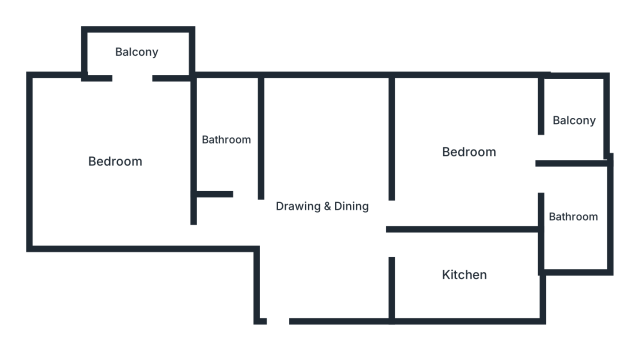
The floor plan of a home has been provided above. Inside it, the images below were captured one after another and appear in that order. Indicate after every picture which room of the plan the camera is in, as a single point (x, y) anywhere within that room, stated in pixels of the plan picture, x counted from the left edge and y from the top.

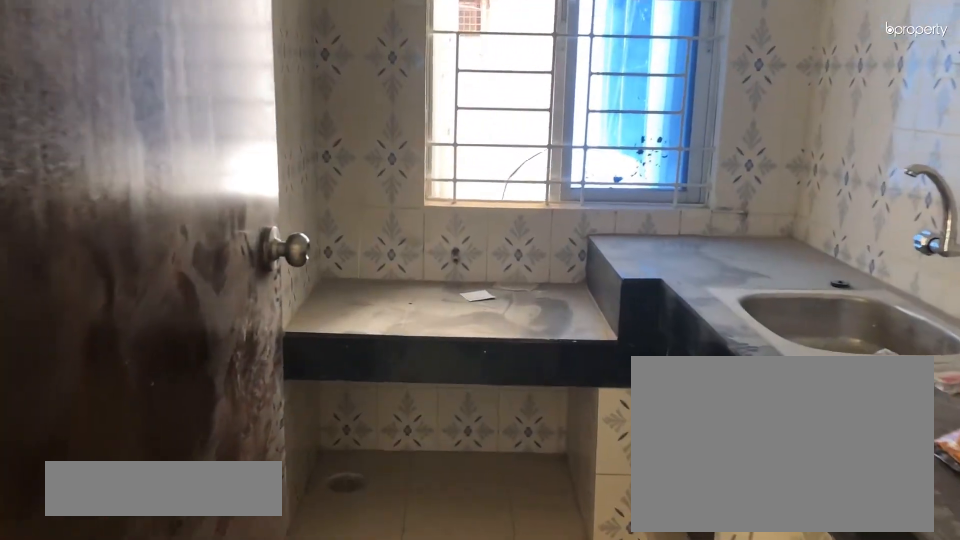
(464, 275)
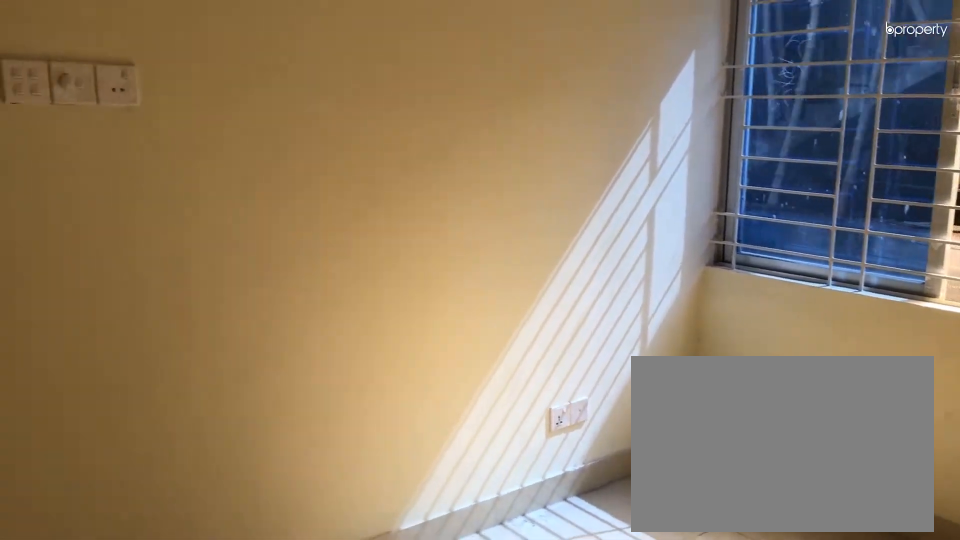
(467, 151)
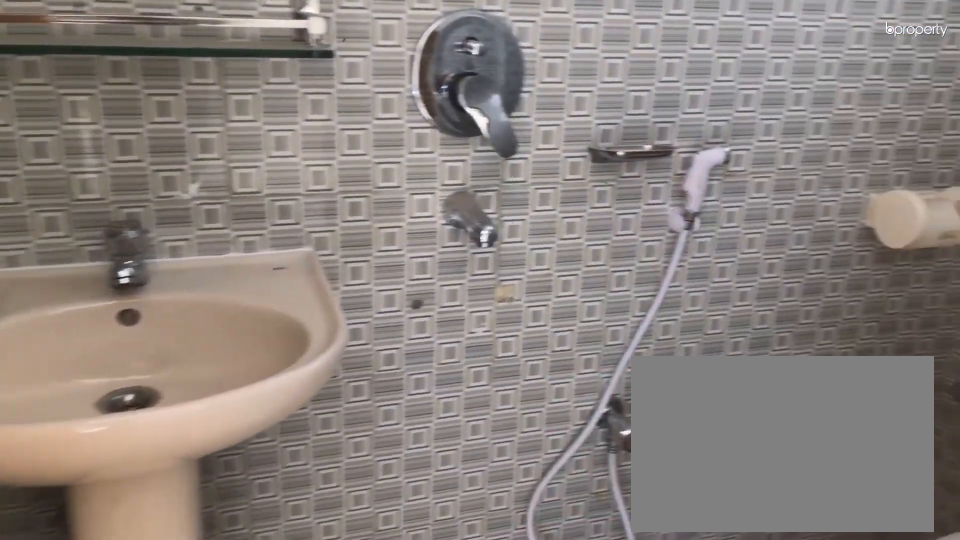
(572, 217)
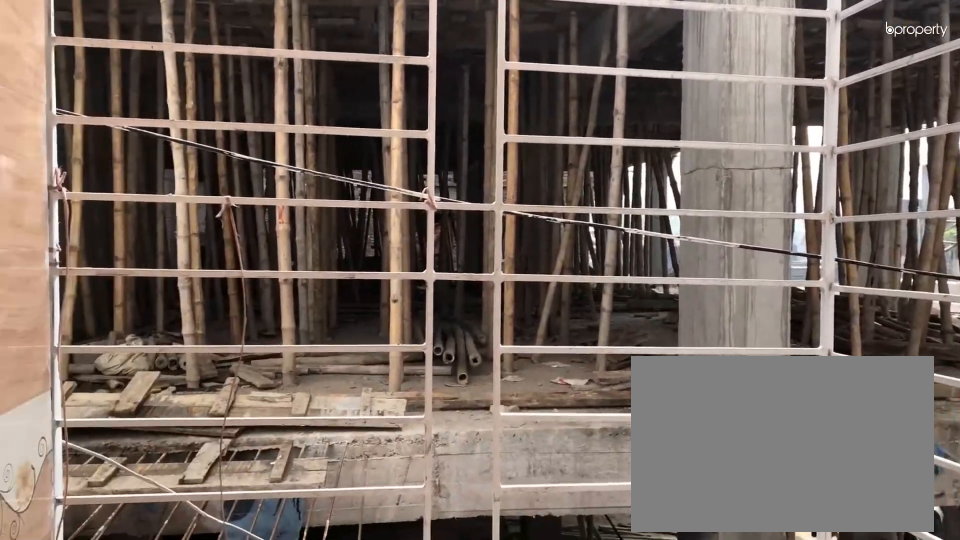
(573, 121)
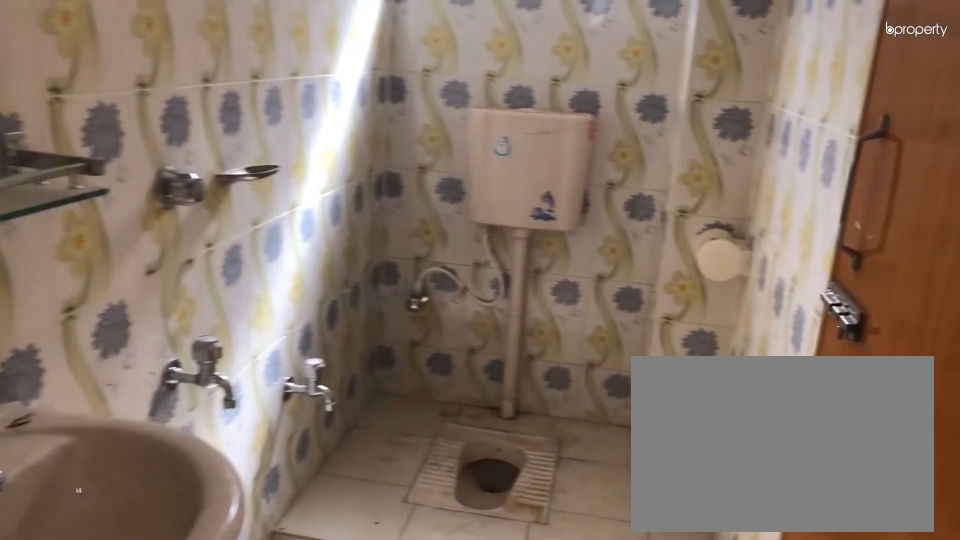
(227, 141)
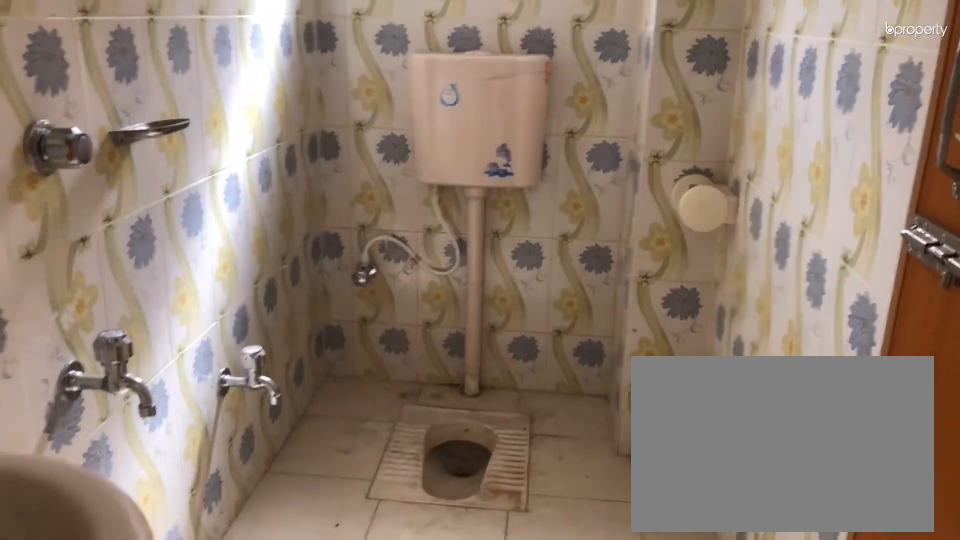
(227, 141)
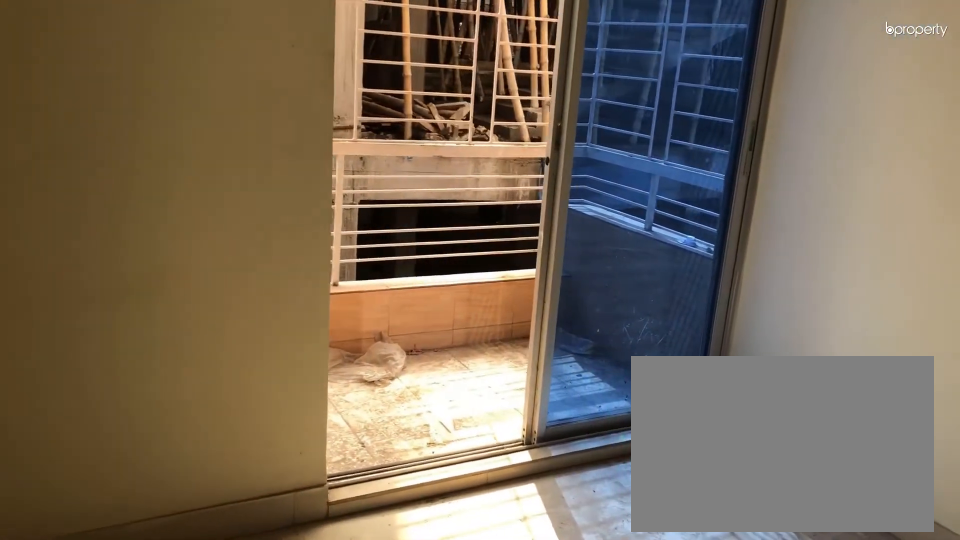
(114, 162)
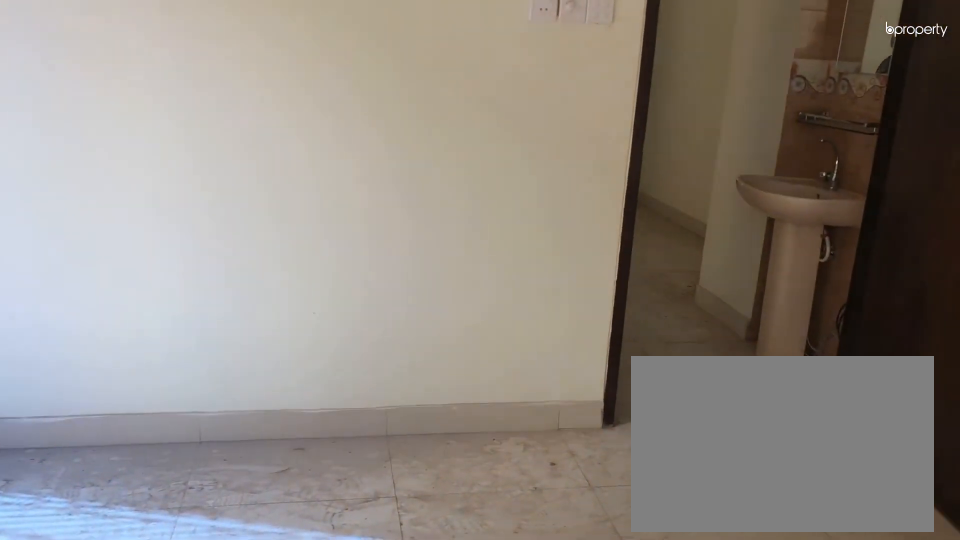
(114, 162)
